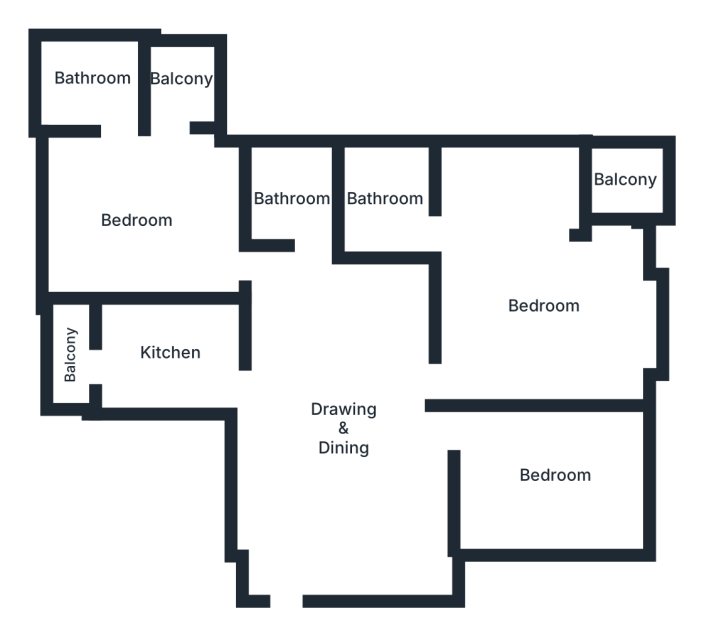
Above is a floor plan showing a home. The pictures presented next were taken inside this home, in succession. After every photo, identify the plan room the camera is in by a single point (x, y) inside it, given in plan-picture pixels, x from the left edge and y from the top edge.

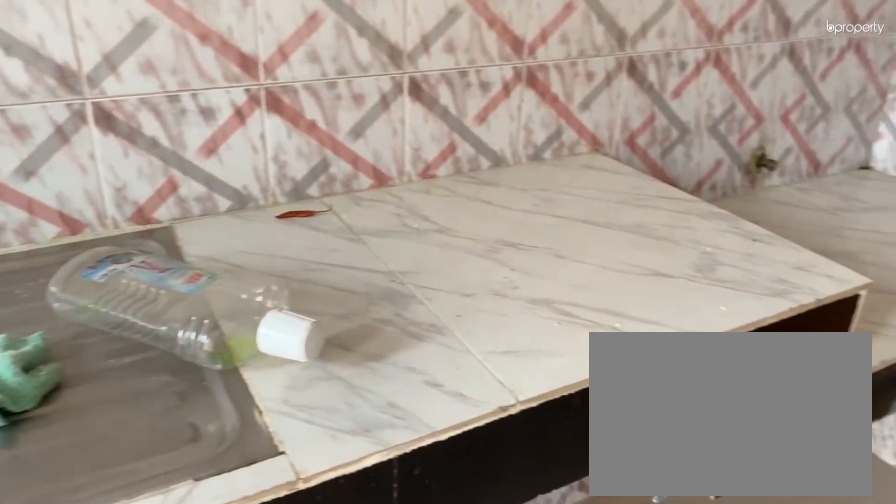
(168, 356)
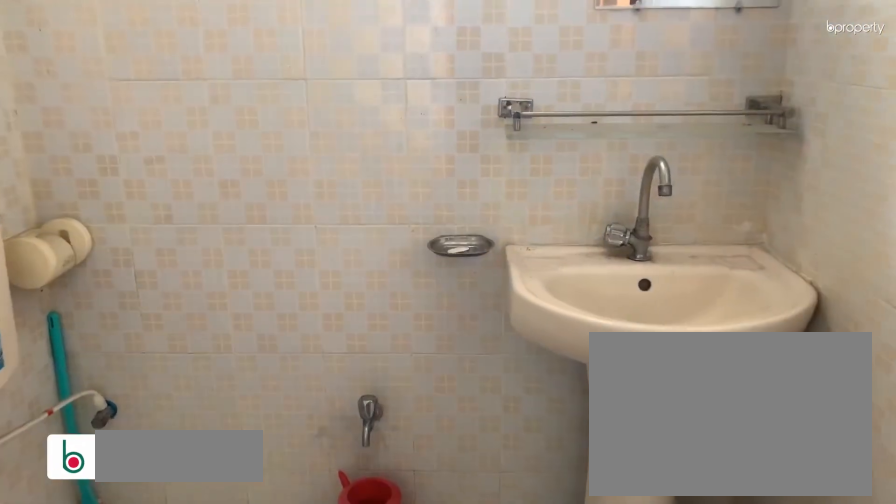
(305, 211)
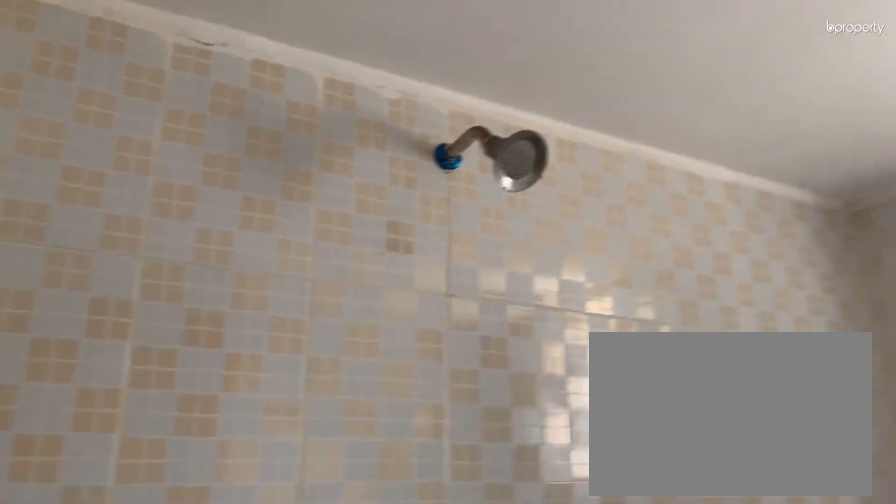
(305, 211)
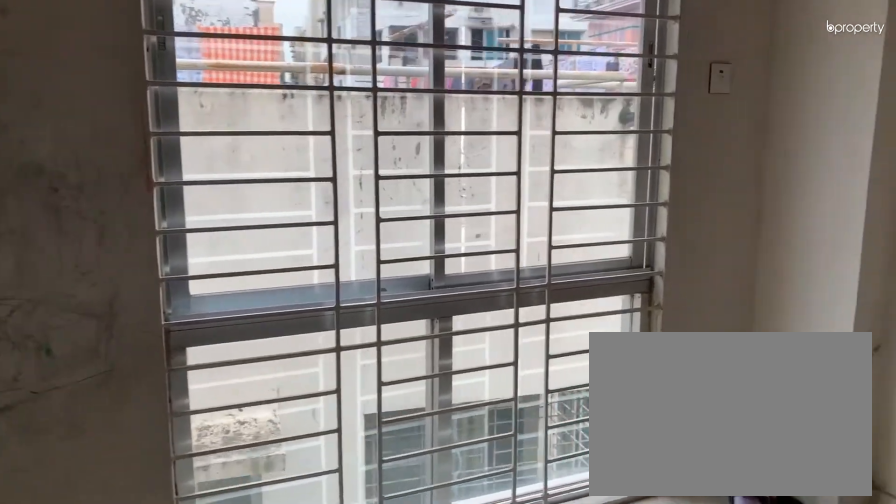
(140, 226)
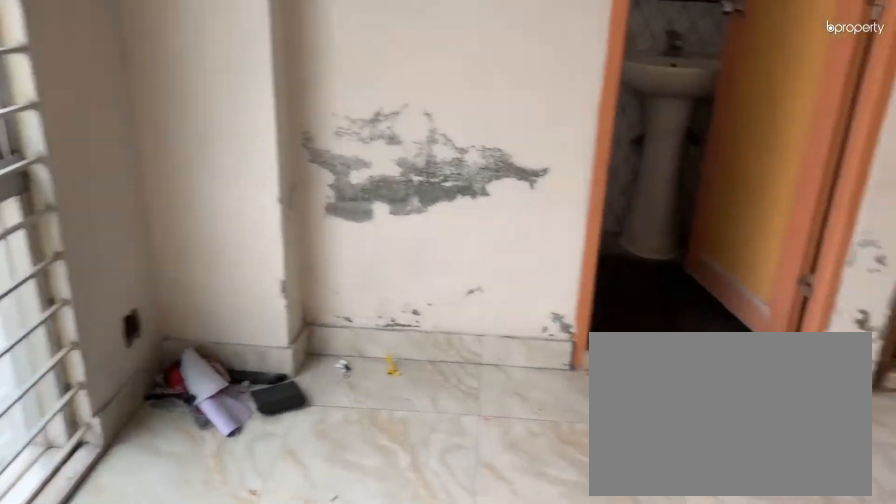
(139, 226)
